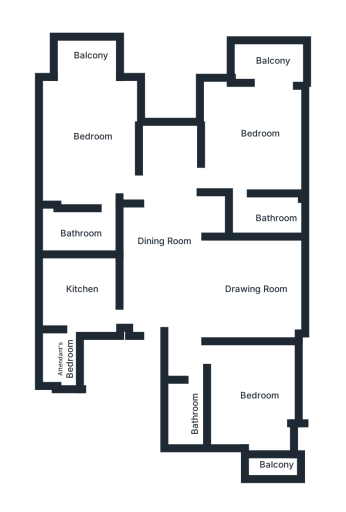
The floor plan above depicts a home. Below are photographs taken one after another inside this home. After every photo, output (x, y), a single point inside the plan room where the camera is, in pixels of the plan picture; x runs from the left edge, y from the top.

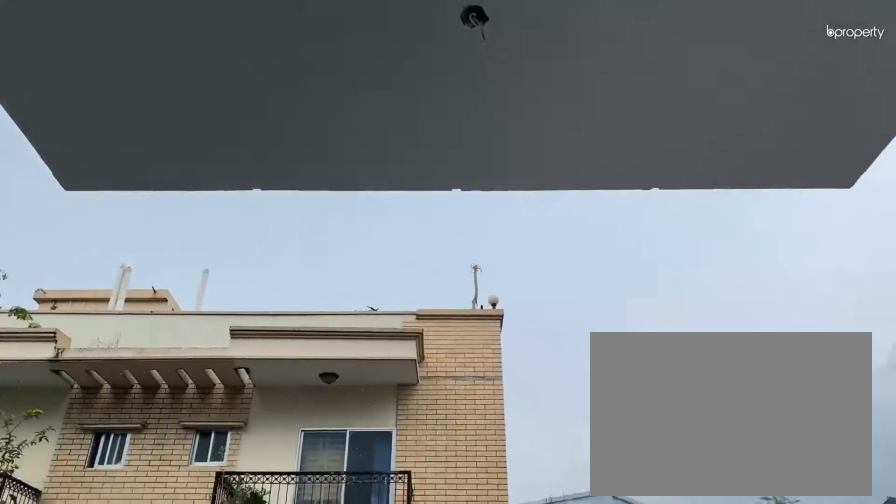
(84, 61)
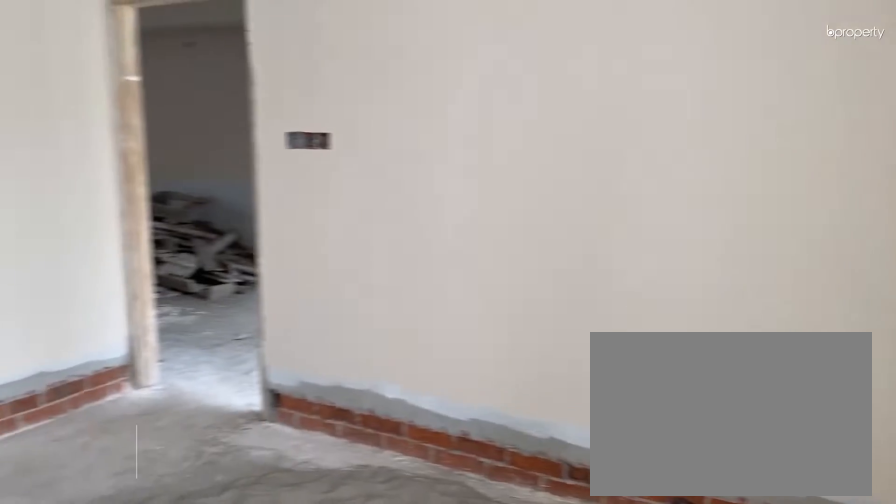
(249, 133)
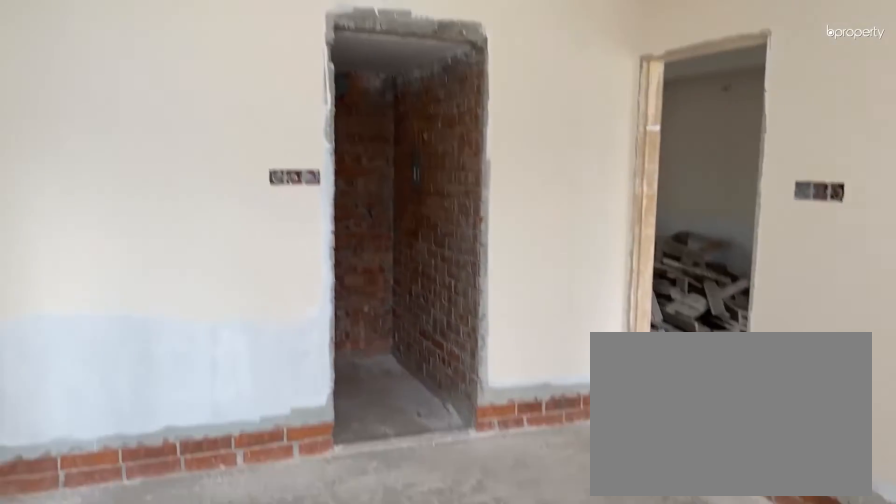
(249, 133)
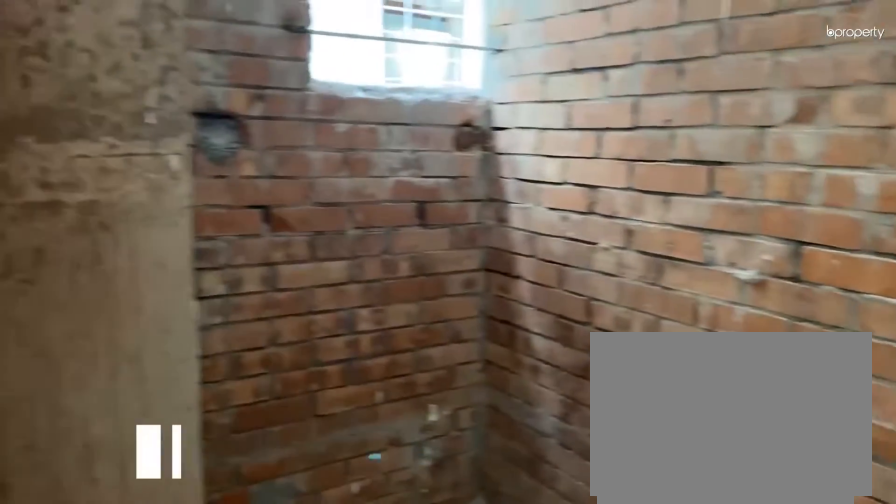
(269, 214)
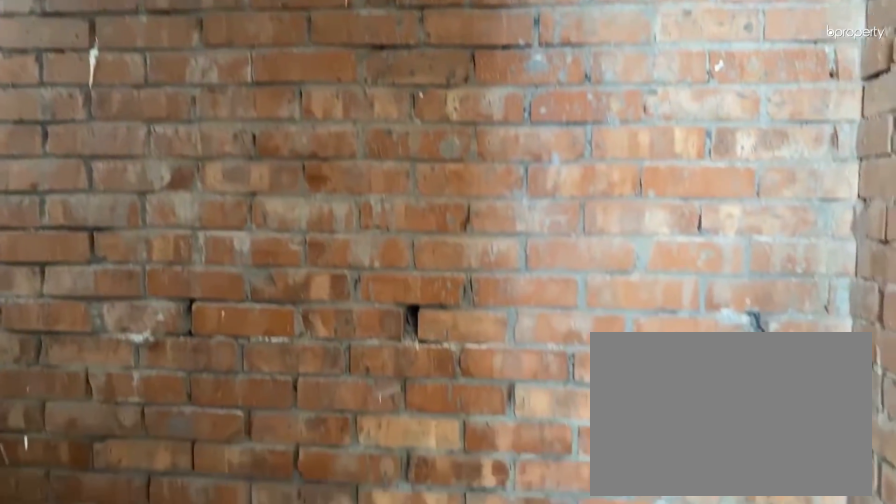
(266, 214)
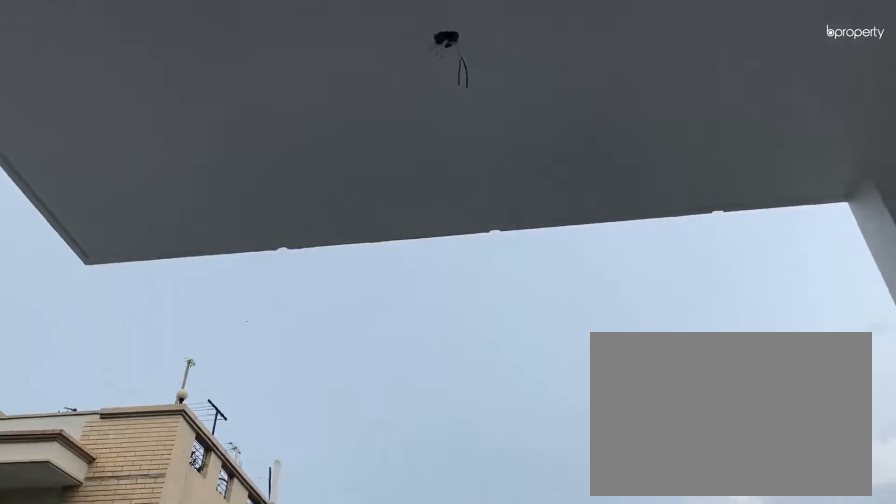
(268, 65)
